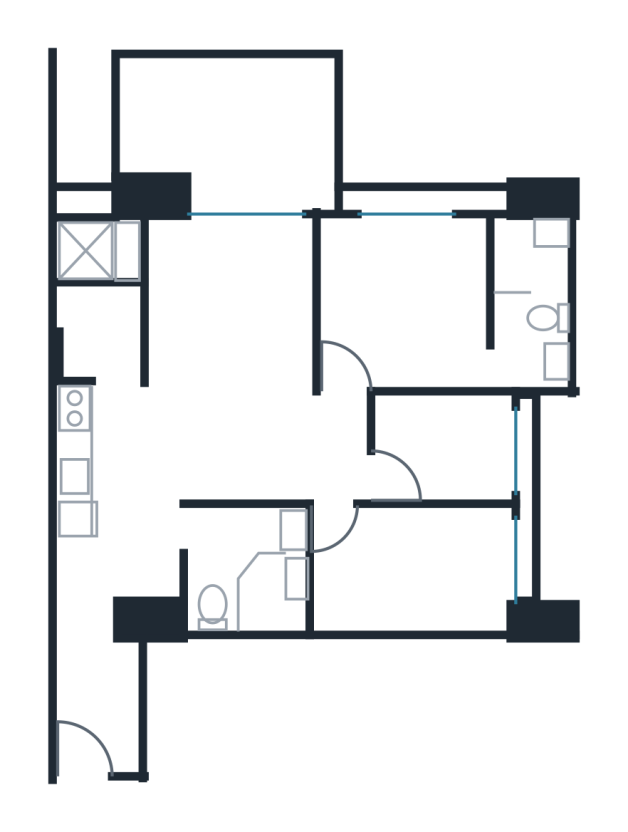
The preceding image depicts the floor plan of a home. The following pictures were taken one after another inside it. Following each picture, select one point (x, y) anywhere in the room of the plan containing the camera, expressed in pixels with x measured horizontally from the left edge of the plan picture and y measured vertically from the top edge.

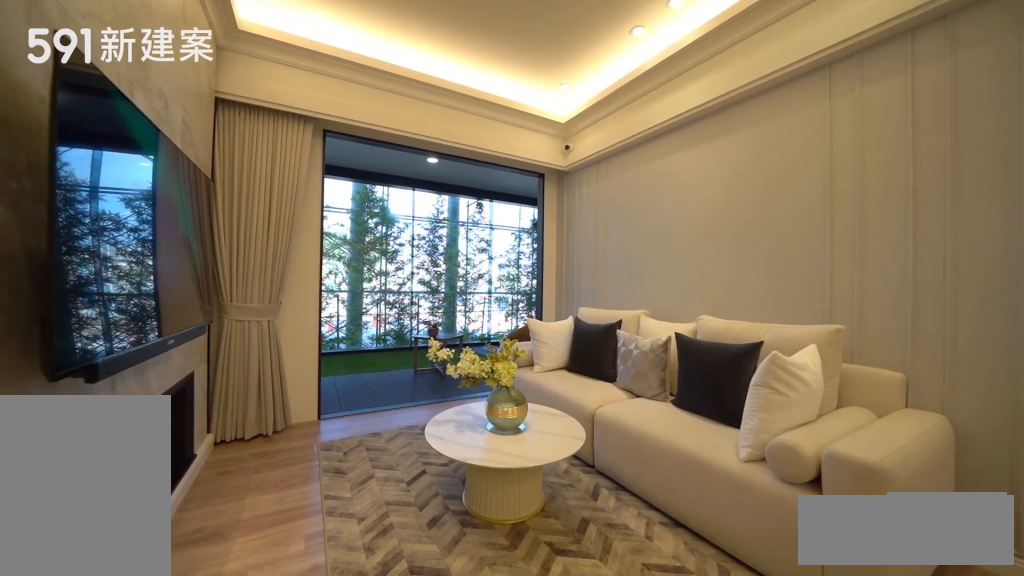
(232, 295)
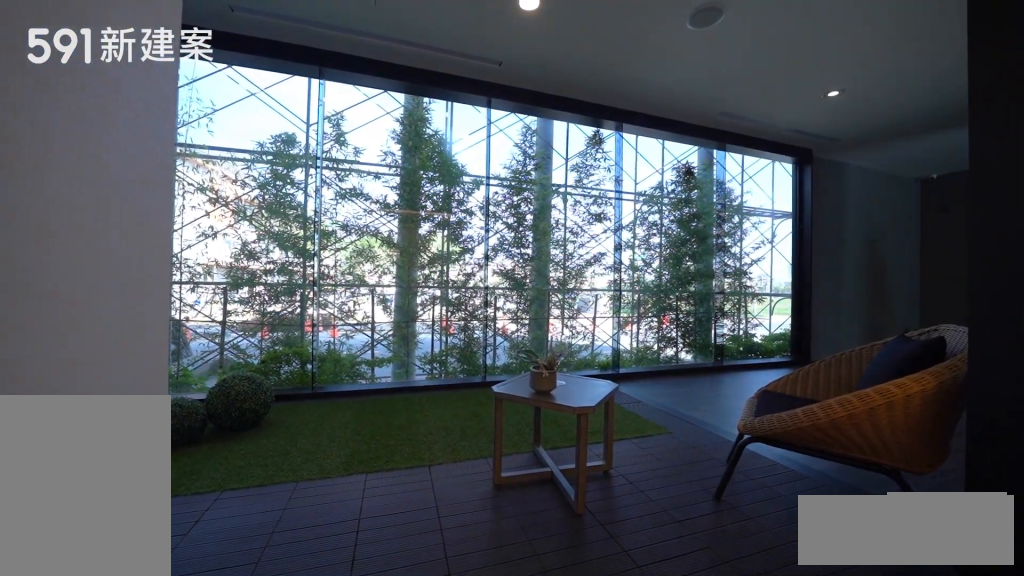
(224, 128)
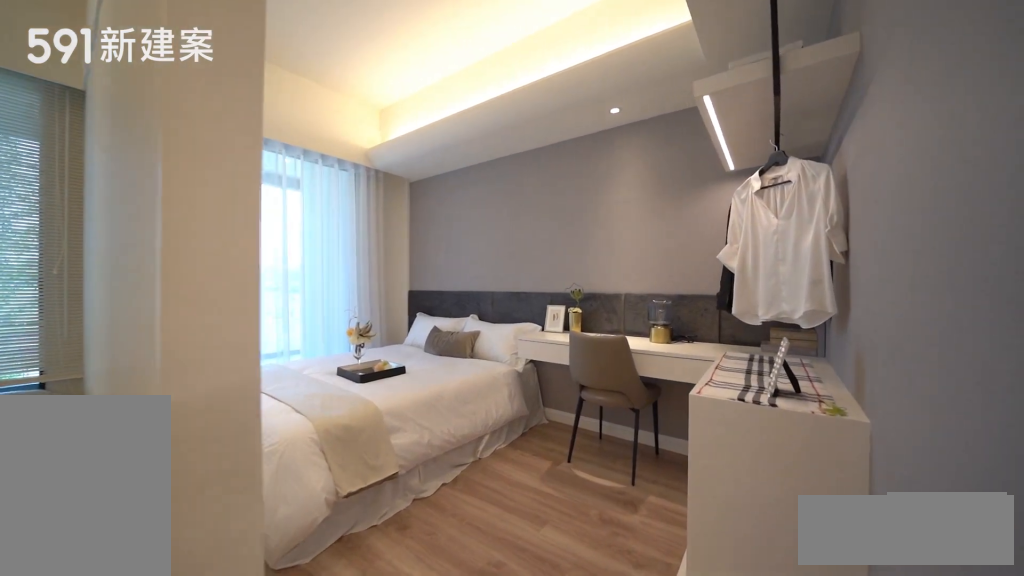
(416, 568)
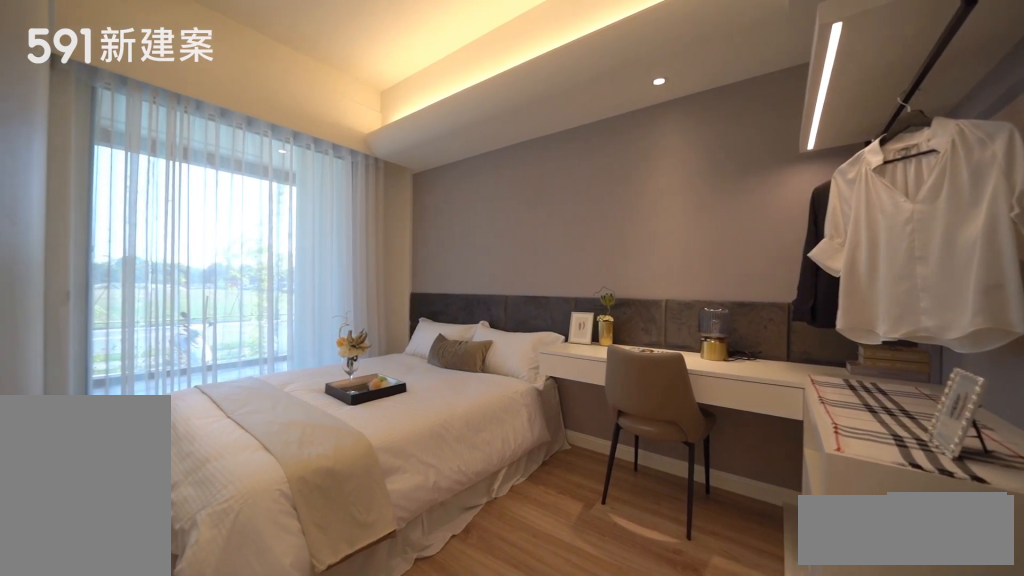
(416, 568)
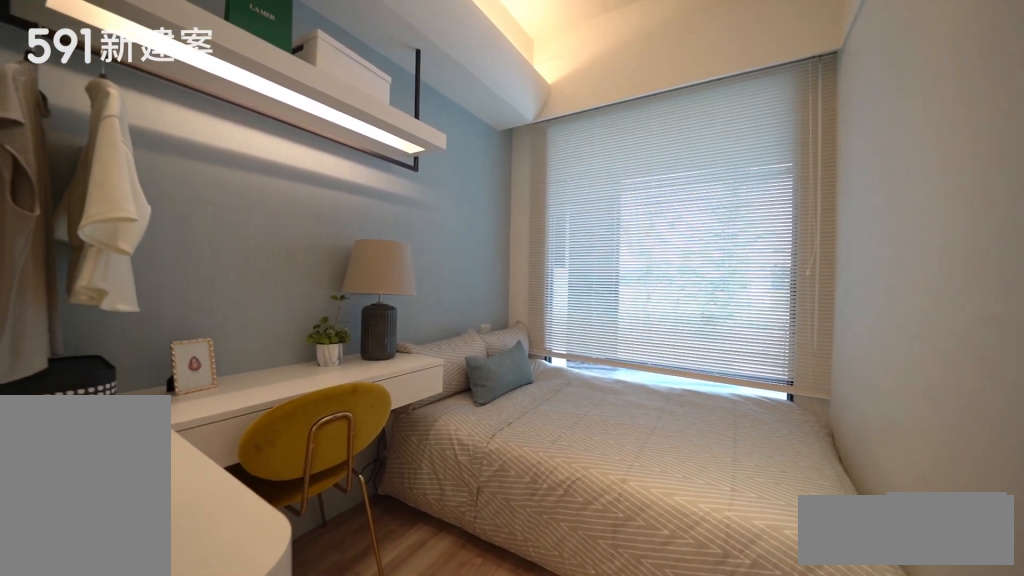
(438, 445)
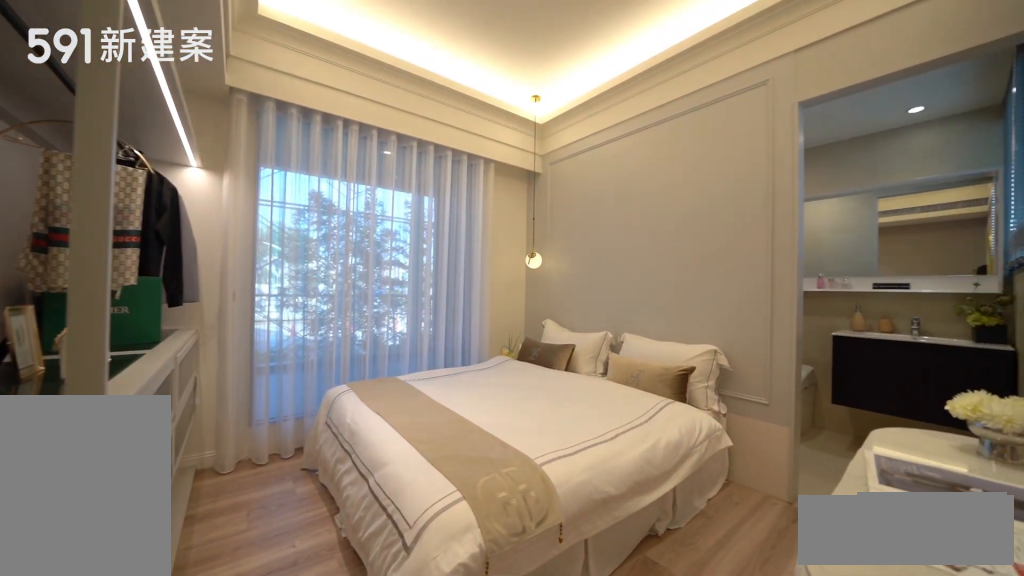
(406, 302)
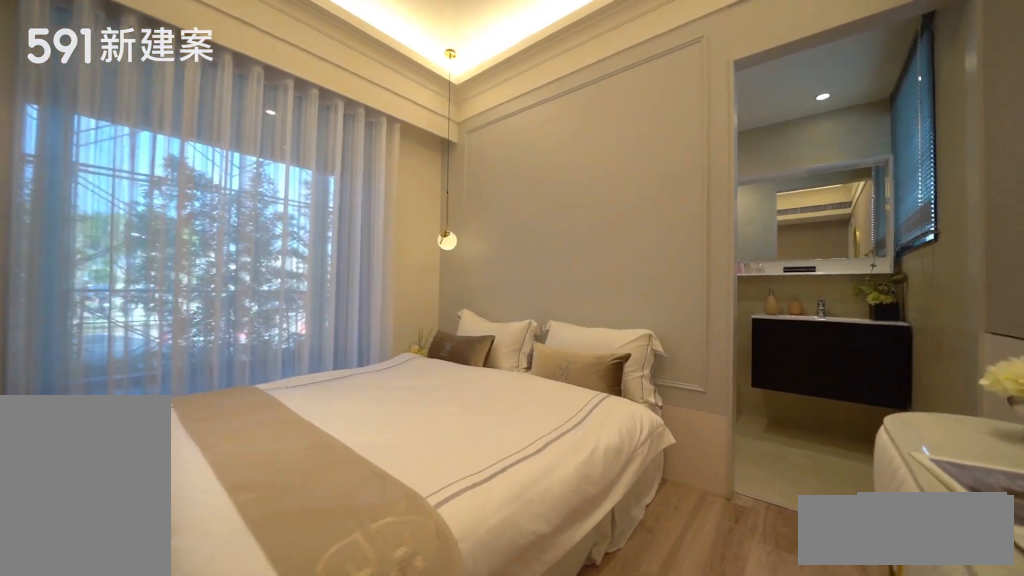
(406, 302)
